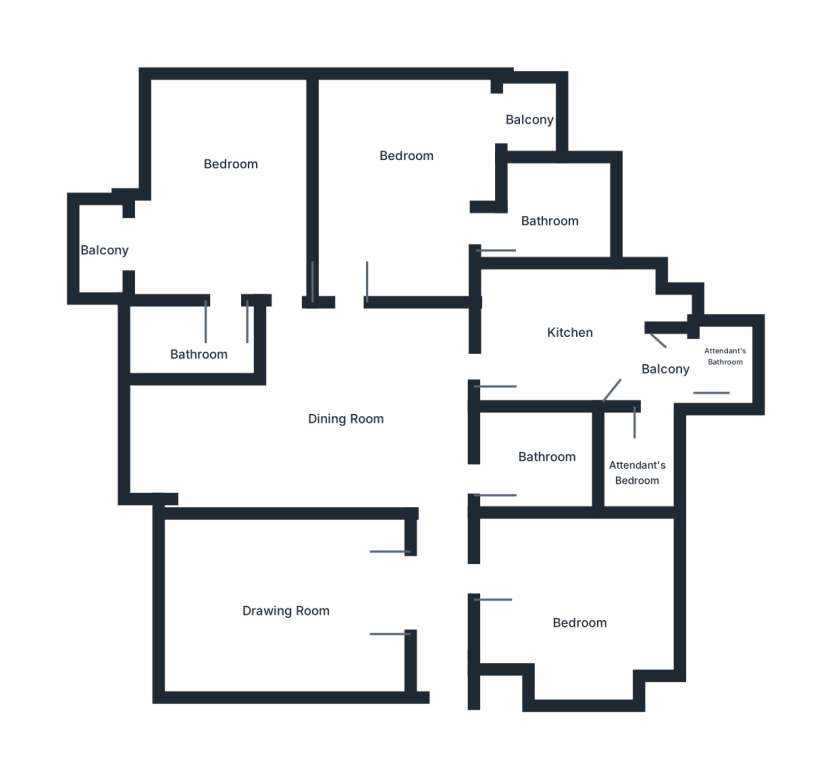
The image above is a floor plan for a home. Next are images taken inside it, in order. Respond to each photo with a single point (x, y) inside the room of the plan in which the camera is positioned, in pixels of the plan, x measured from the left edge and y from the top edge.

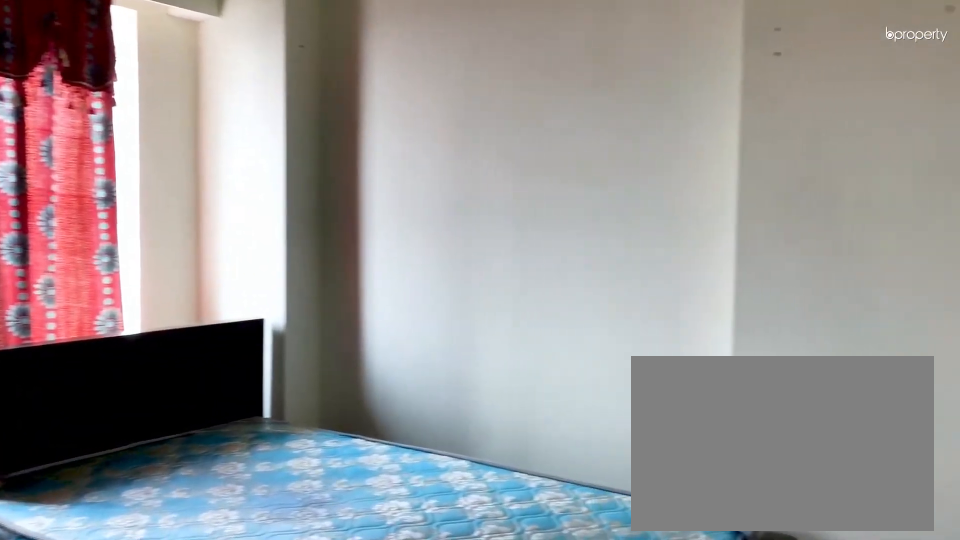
(597, 602)
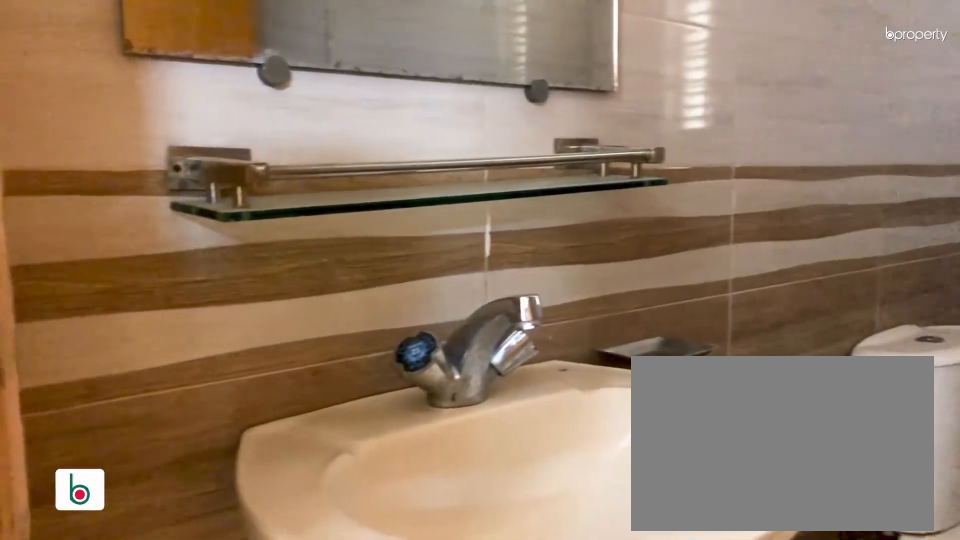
(533, 459)
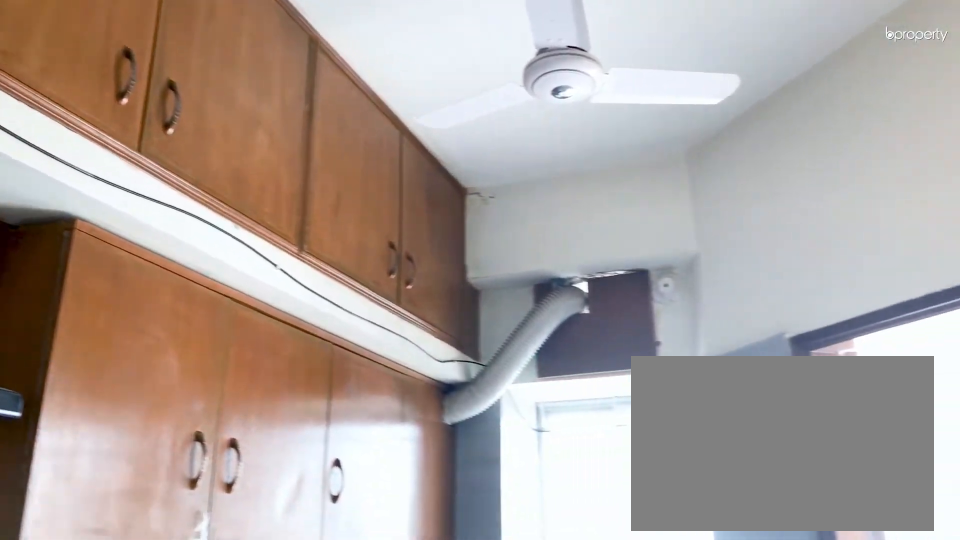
(559, 333)
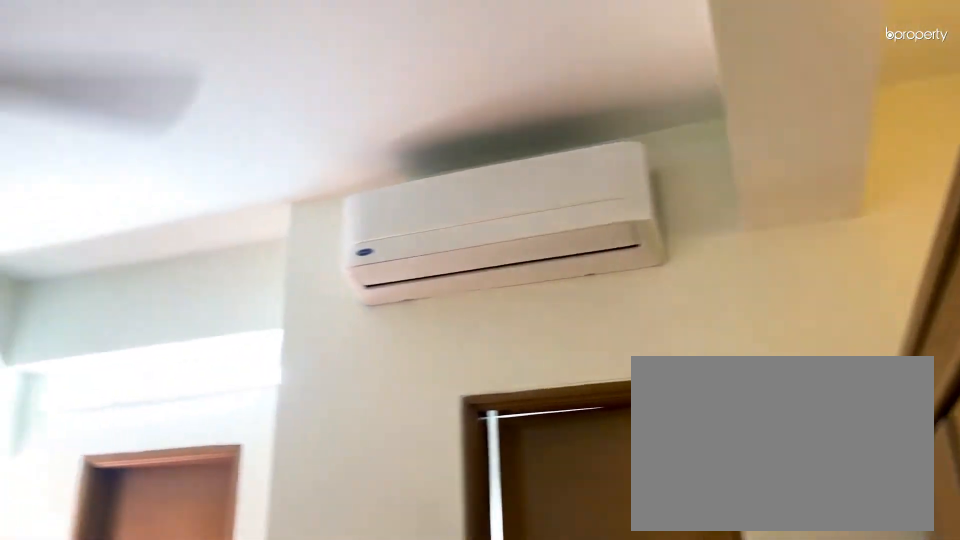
(408, 170)
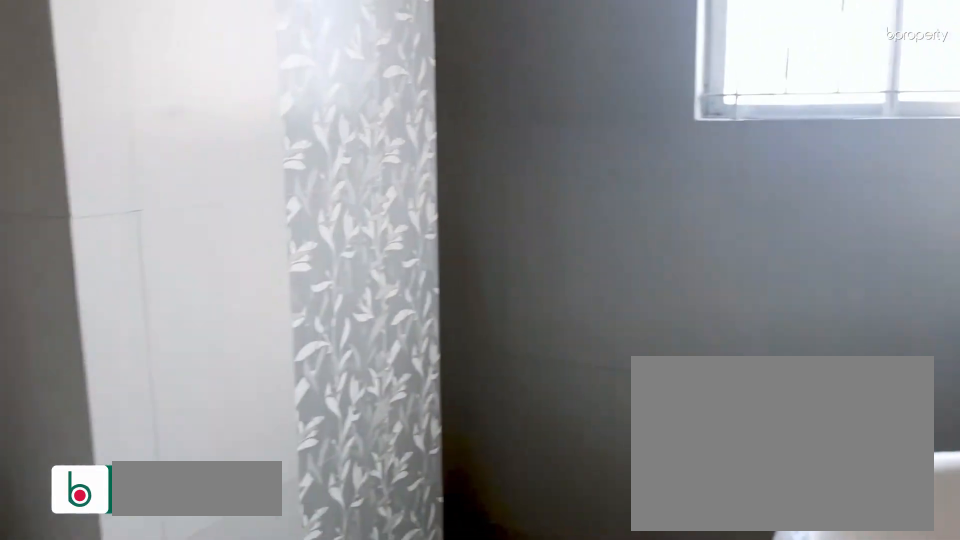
(564, 230)
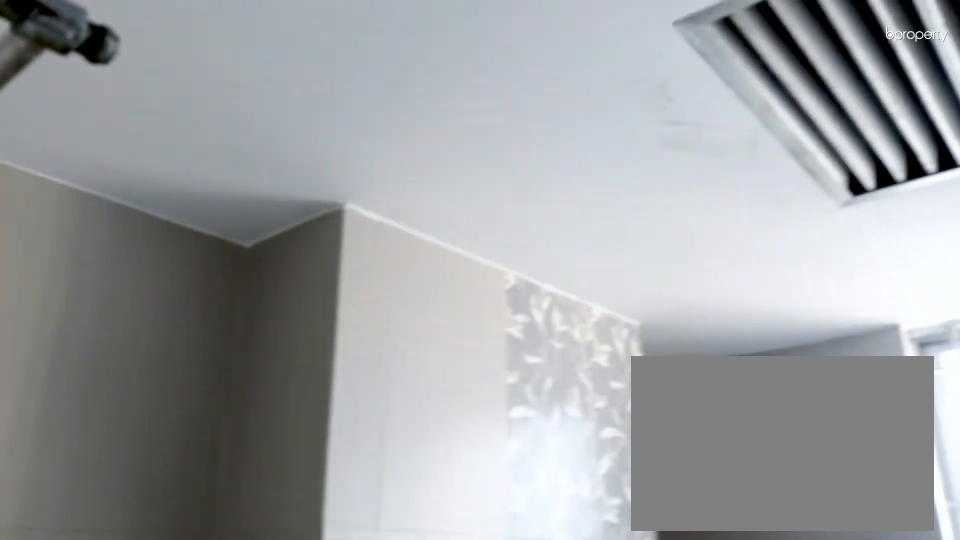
(564, 230)
